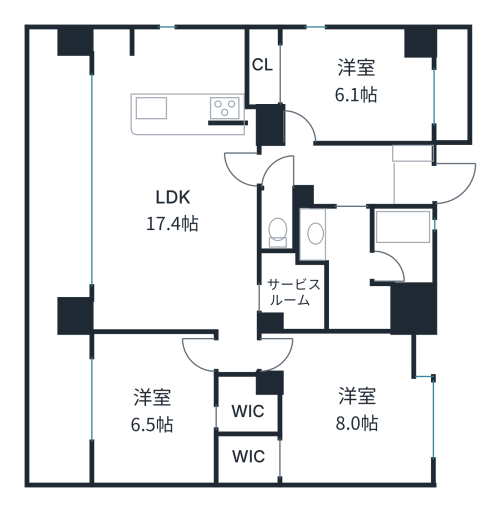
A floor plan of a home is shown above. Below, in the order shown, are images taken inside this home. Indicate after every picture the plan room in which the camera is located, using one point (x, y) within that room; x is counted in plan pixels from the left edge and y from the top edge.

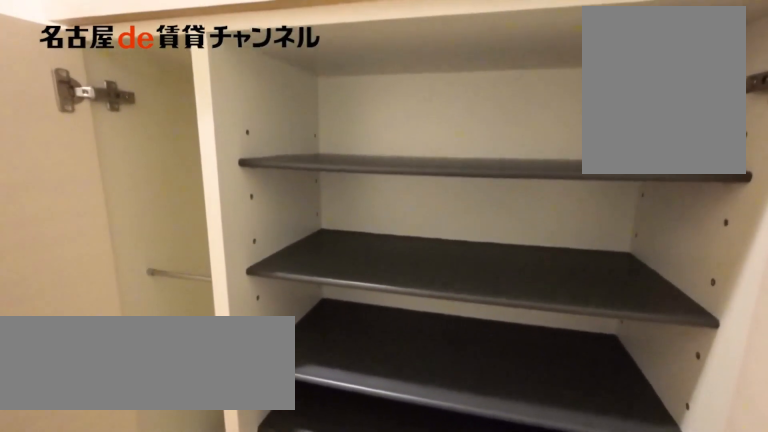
(410, 176)
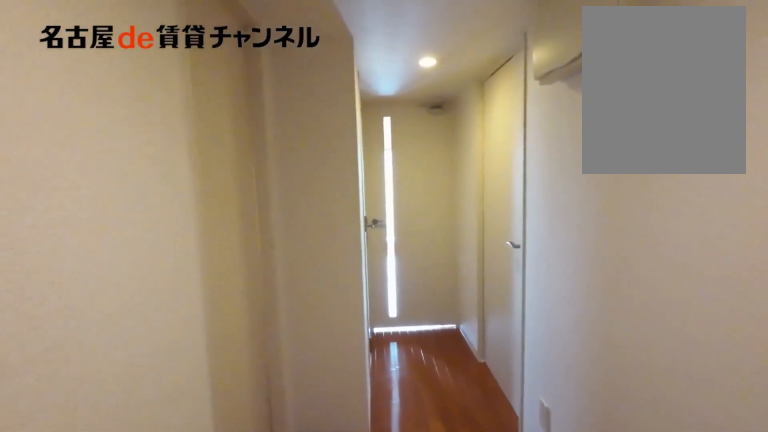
(410, 176)
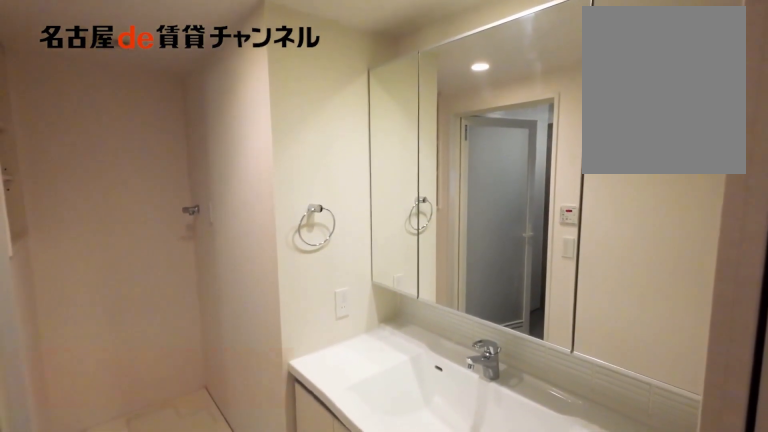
(346, 265)
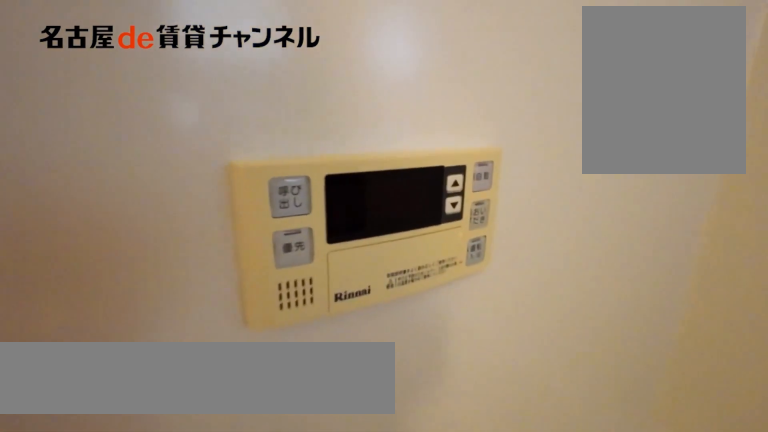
(401, 245)
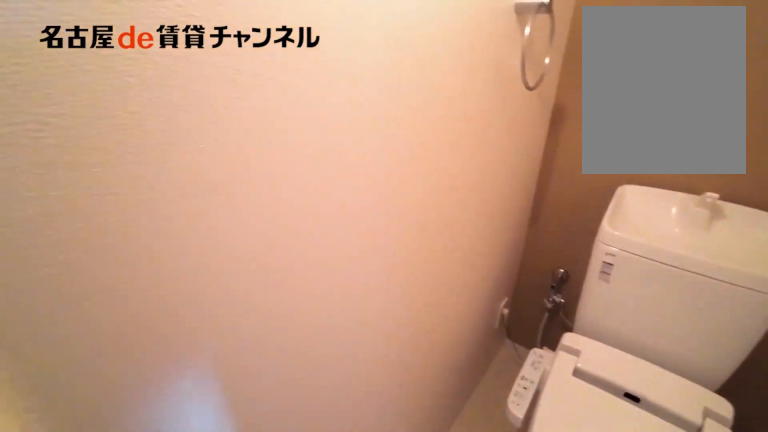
(277, 219)
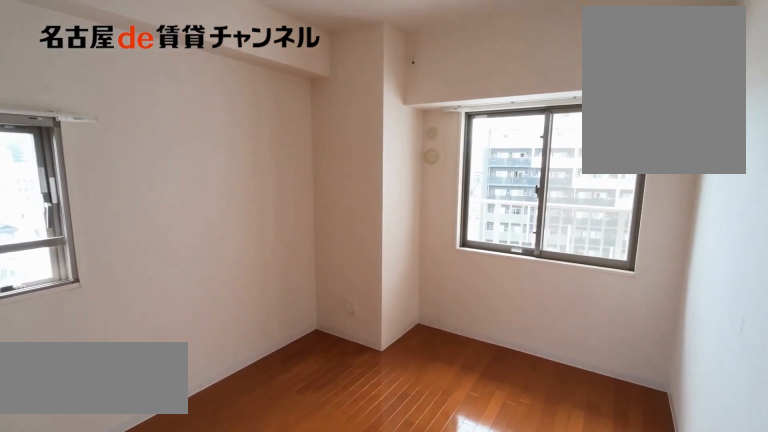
(339, 85)
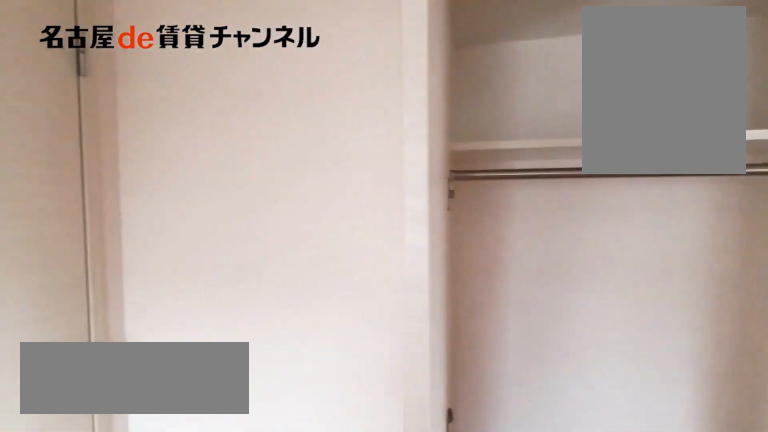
(339, 85)
